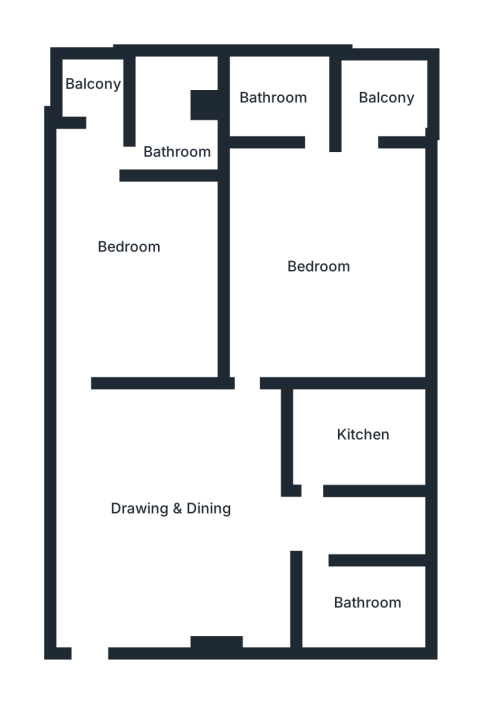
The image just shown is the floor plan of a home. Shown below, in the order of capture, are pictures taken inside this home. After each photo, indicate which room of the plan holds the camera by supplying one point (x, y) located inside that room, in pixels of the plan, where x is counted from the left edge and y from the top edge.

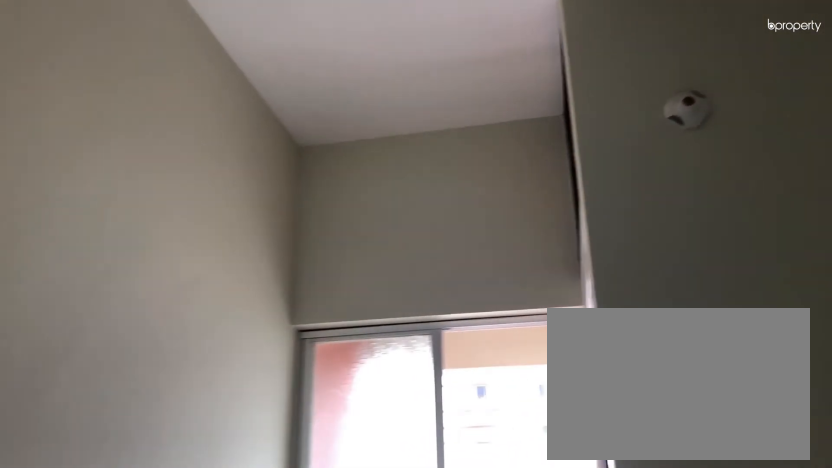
(125, 238)
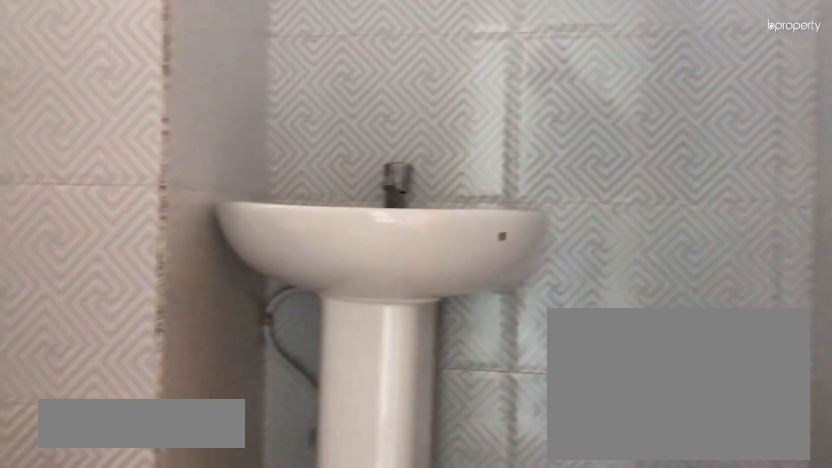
(172, 111)
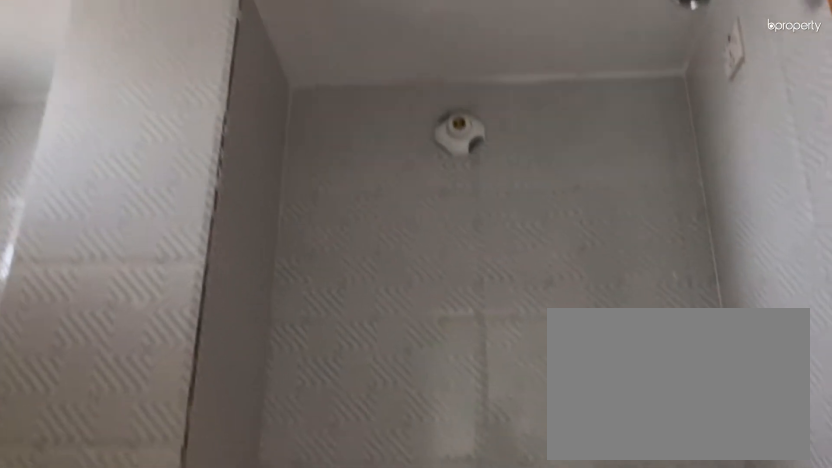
(172, 111)
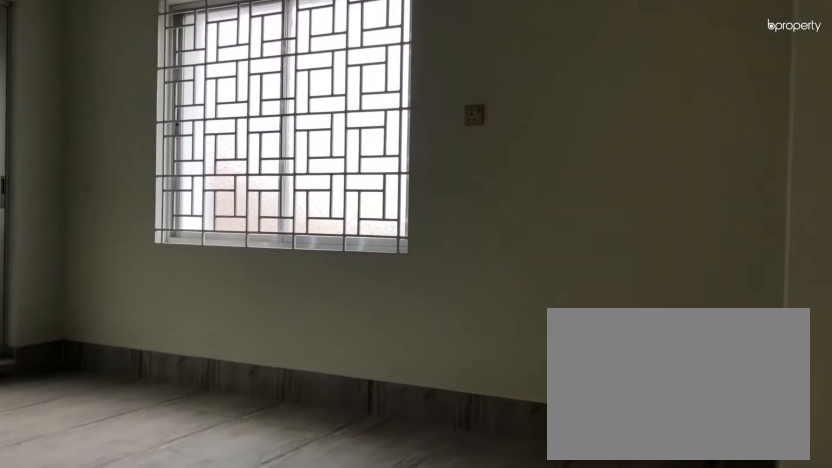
(334, 232)
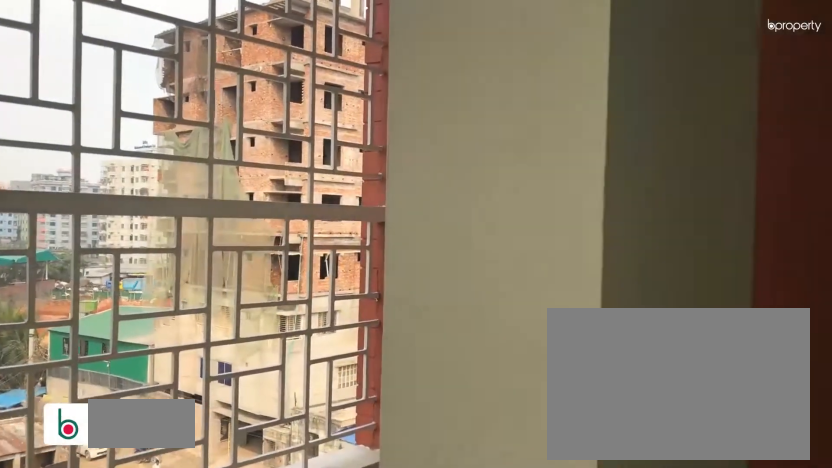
(387, 97)
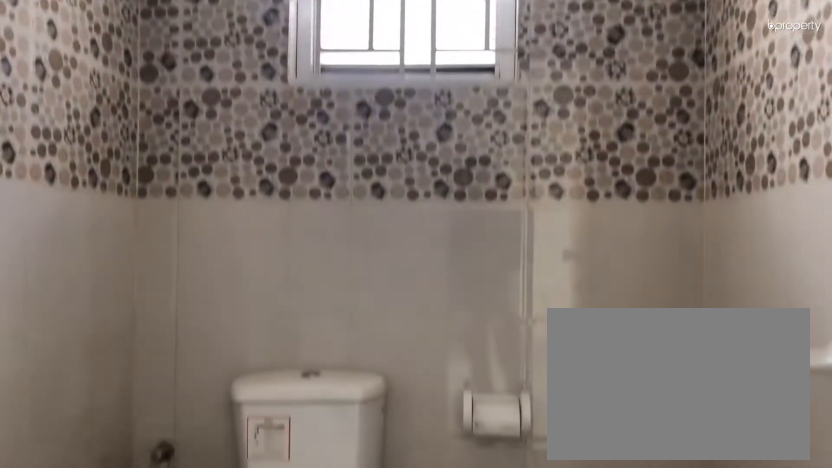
(283, 93)
